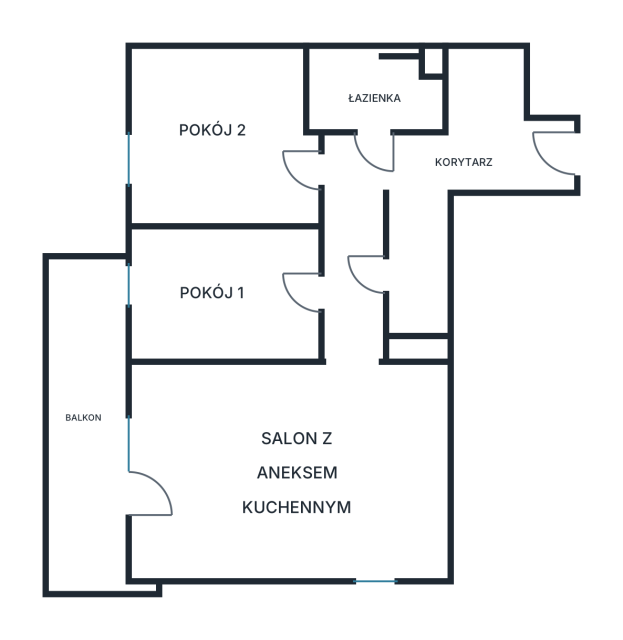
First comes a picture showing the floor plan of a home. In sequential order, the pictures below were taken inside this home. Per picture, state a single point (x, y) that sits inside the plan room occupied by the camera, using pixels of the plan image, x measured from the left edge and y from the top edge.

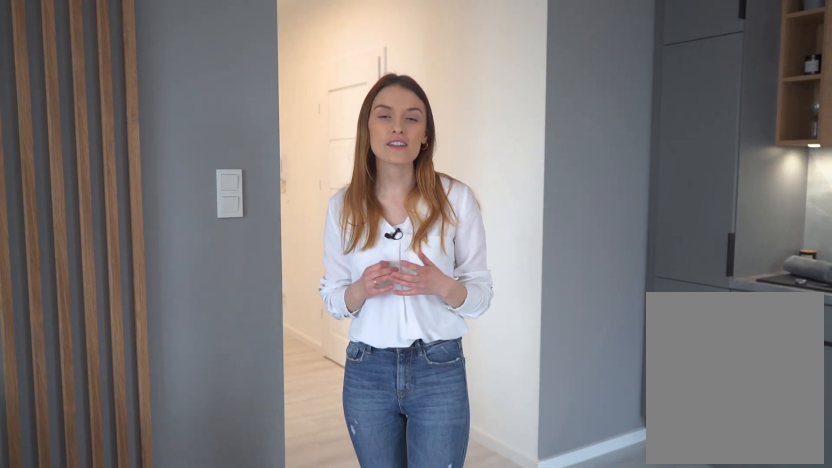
(290, 471)
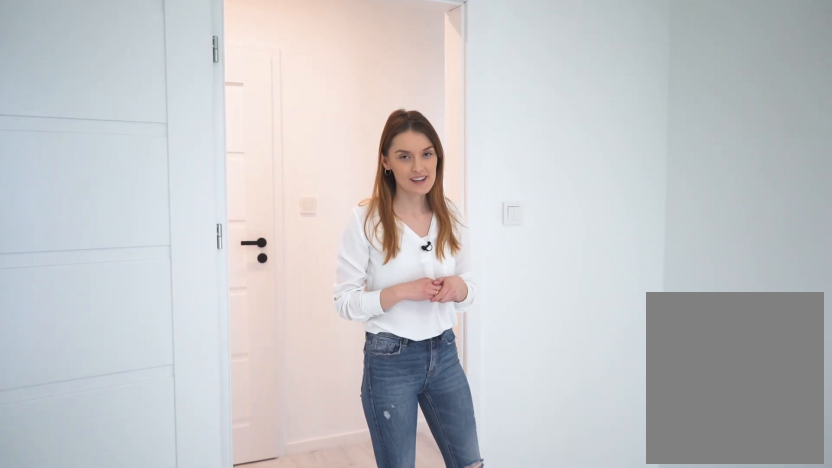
(221, 294)
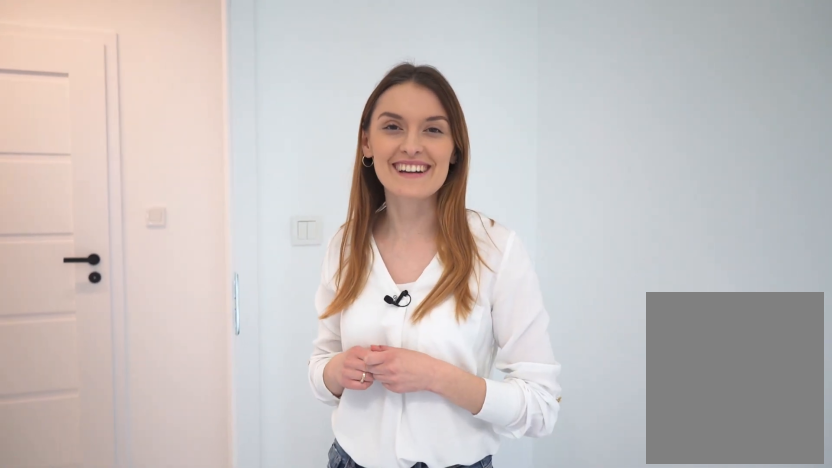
(221, 295)
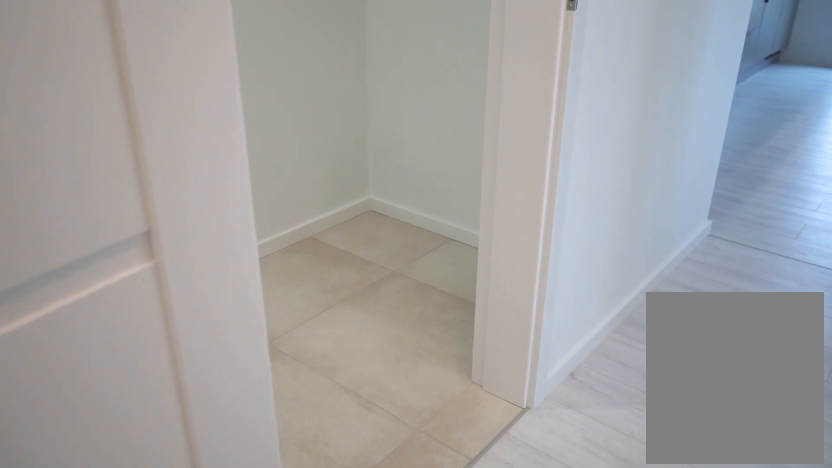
(416, 263)
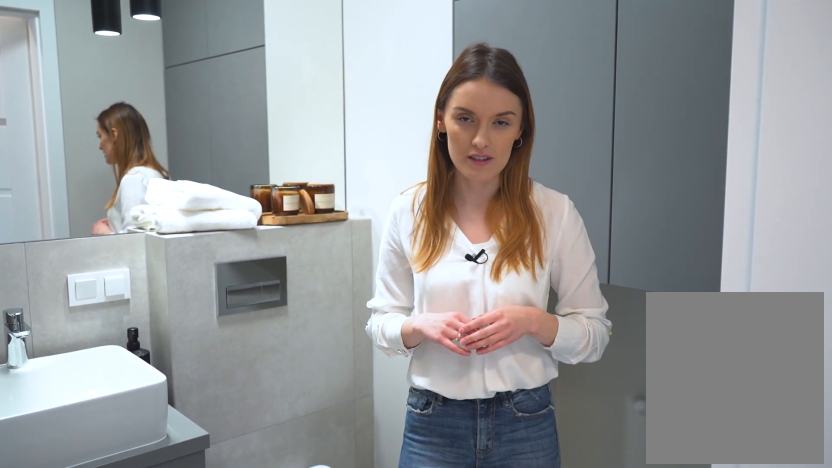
(372, 95)
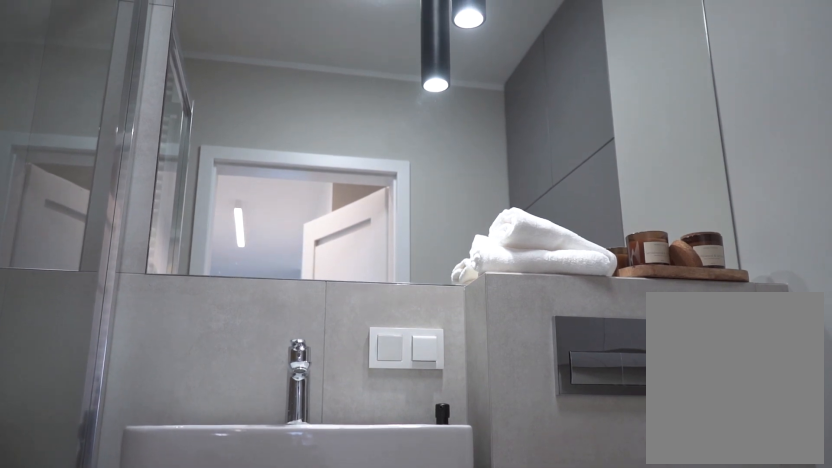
(371, 95)
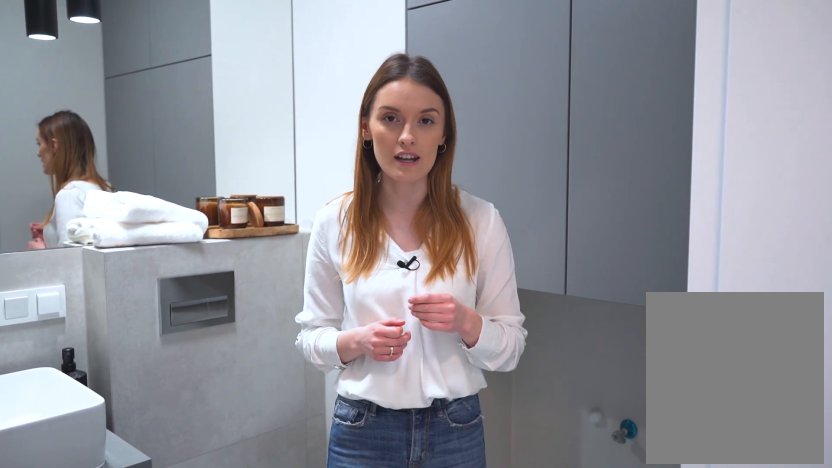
(372, 96)
